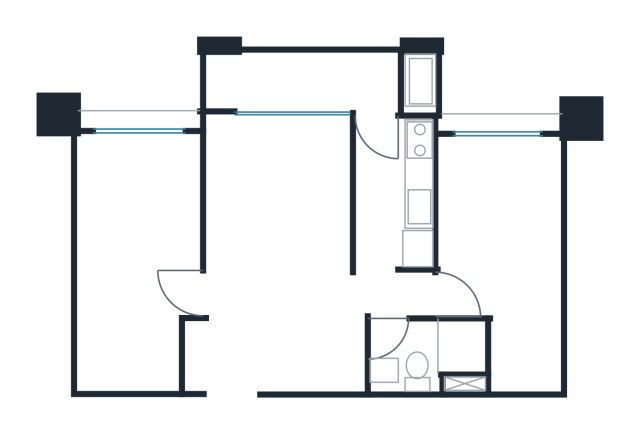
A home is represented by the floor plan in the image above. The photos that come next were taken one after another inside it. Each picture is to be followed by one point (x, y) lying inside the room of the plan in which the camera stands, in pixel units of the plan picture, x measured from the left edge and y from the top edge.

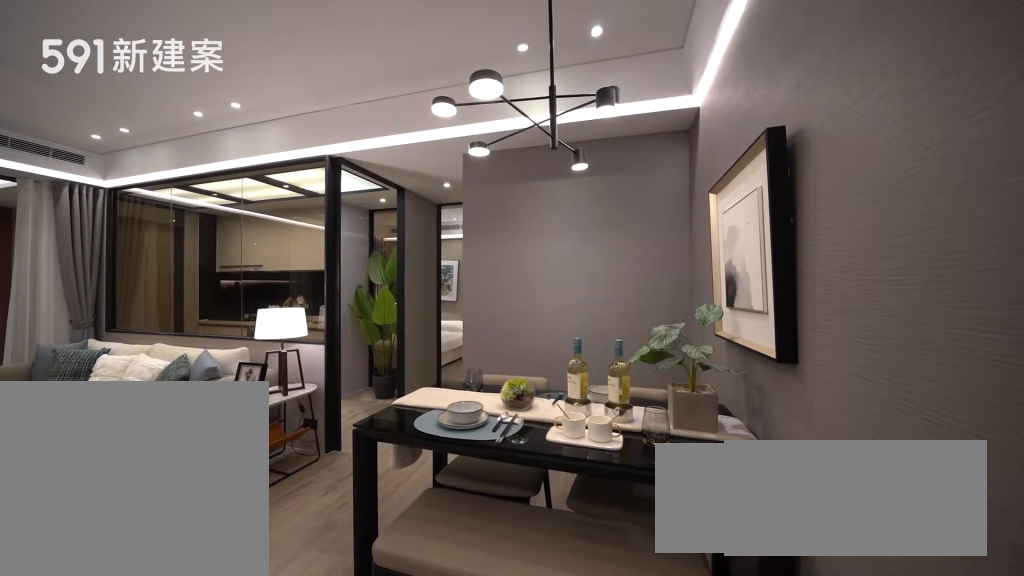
(316, 342)
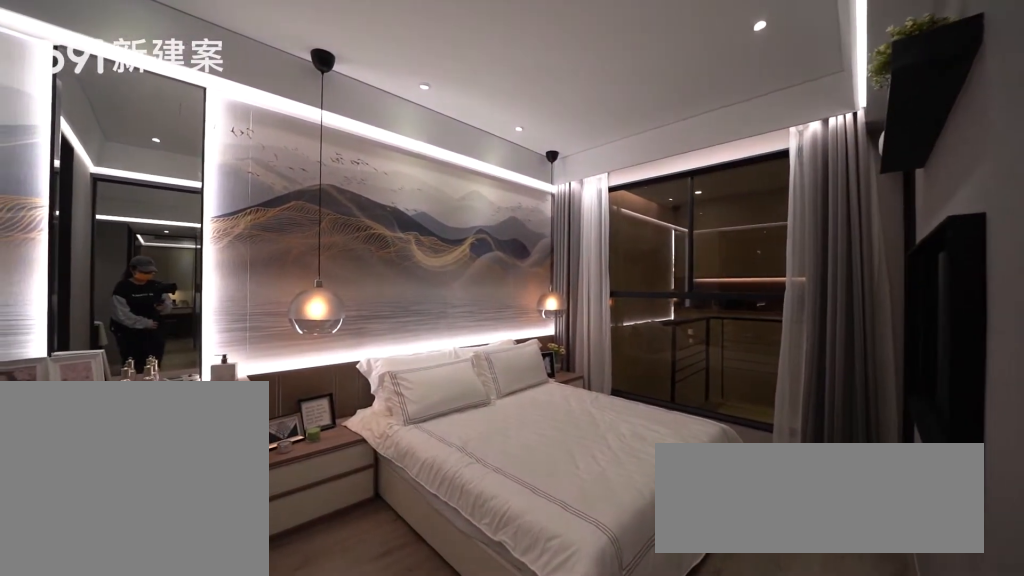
(137, 256)
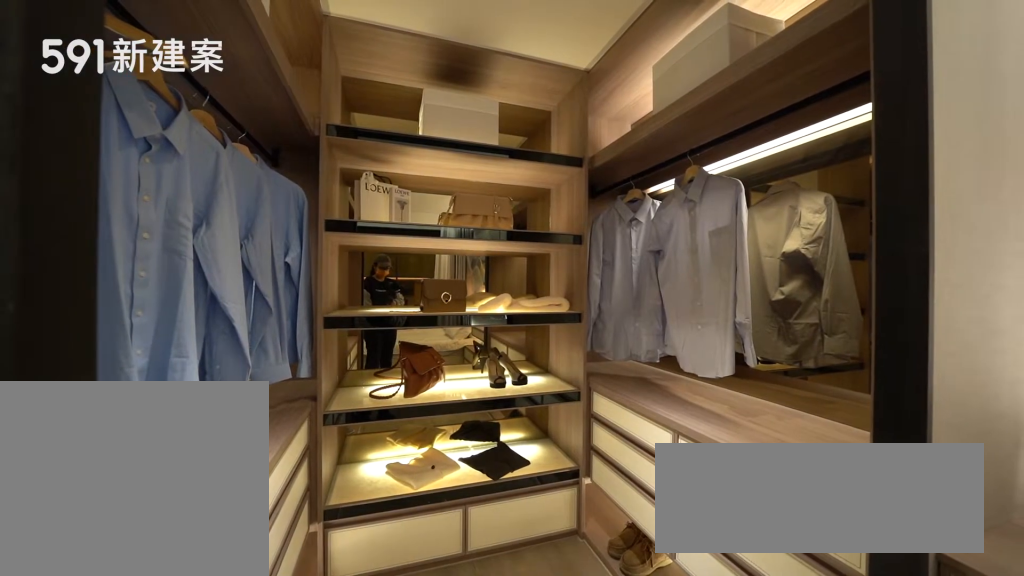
(137, 256)
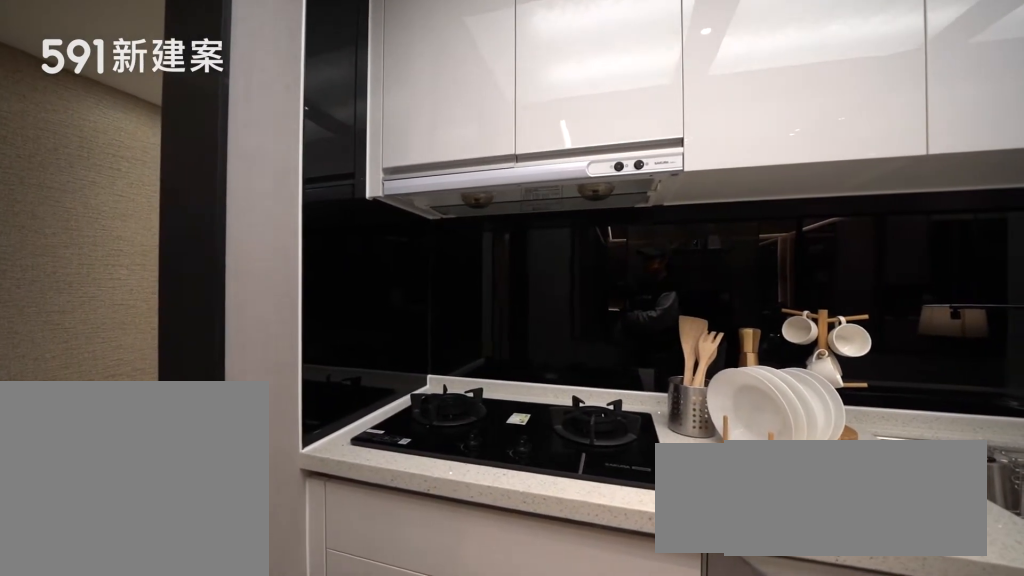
(396, 191)
